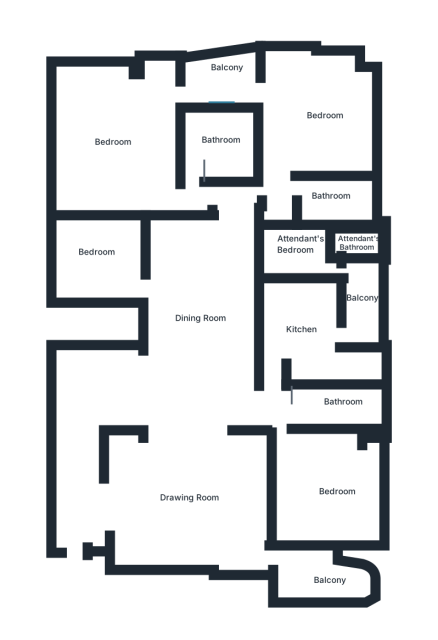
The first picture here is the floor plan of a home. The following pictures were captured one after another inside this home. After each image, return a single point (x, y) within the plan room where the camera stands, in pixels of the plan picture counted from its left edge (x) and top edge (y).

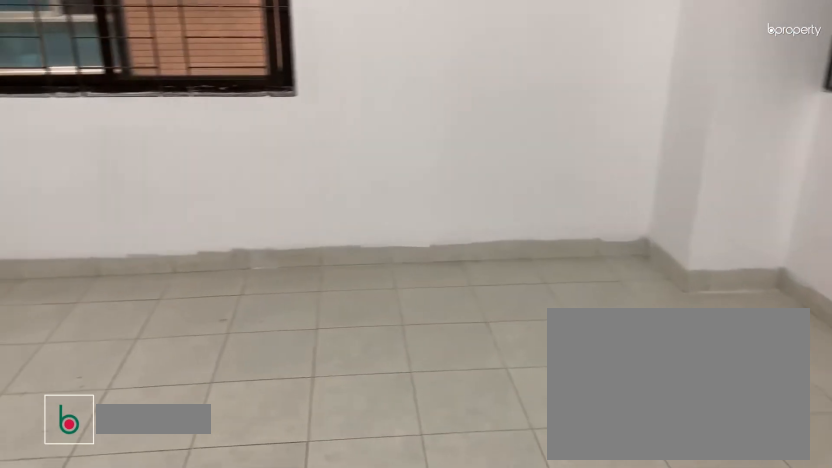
(323, 492)
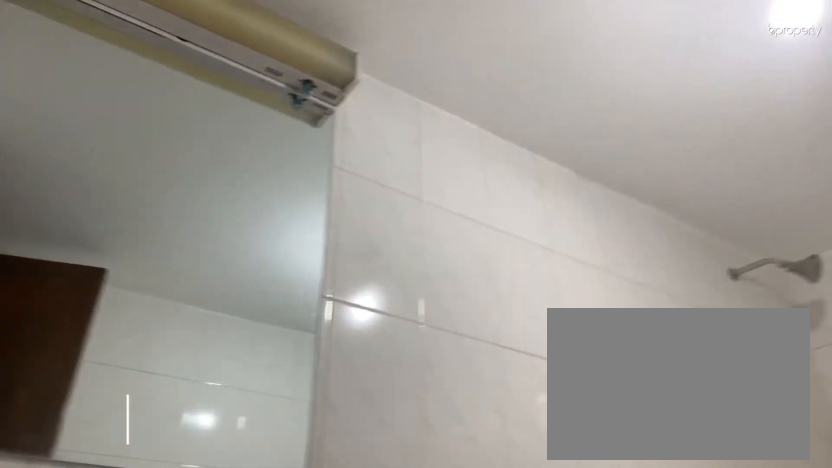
(324, 410)
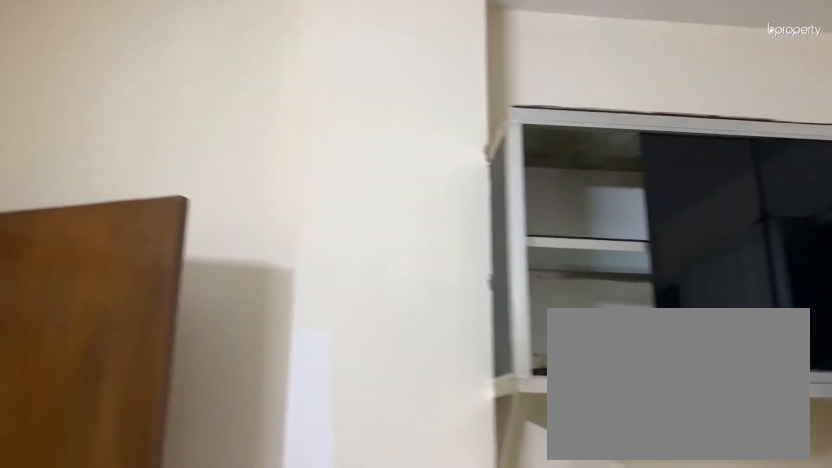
(300, 324)
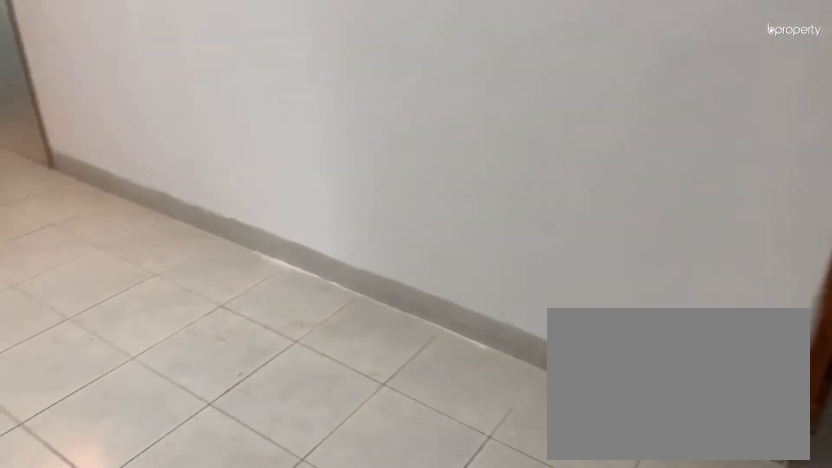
(304, 121)
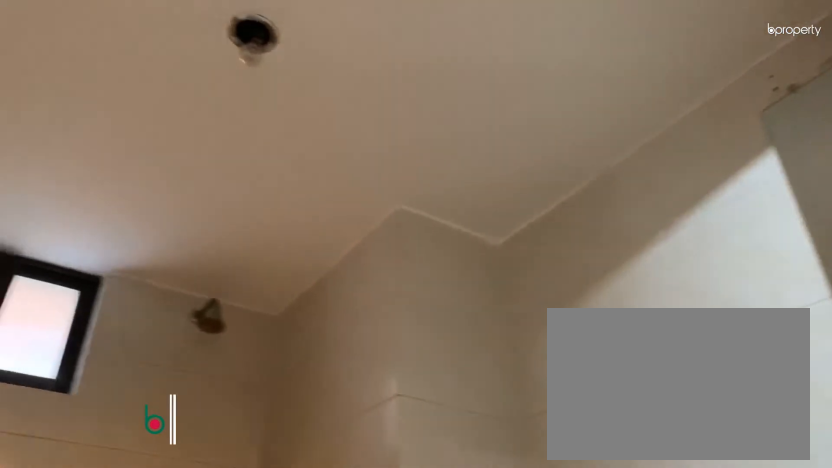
(330, 188)
